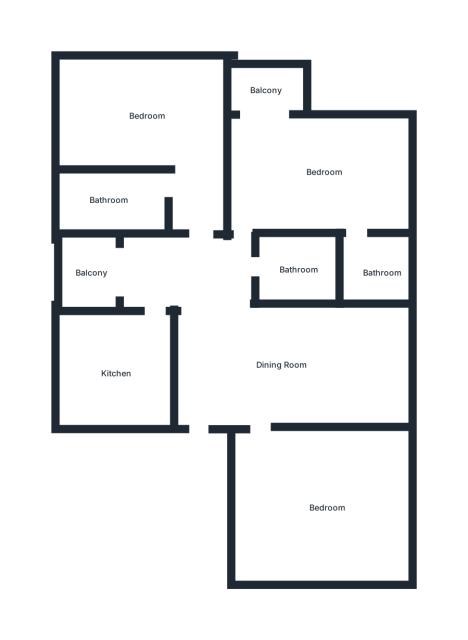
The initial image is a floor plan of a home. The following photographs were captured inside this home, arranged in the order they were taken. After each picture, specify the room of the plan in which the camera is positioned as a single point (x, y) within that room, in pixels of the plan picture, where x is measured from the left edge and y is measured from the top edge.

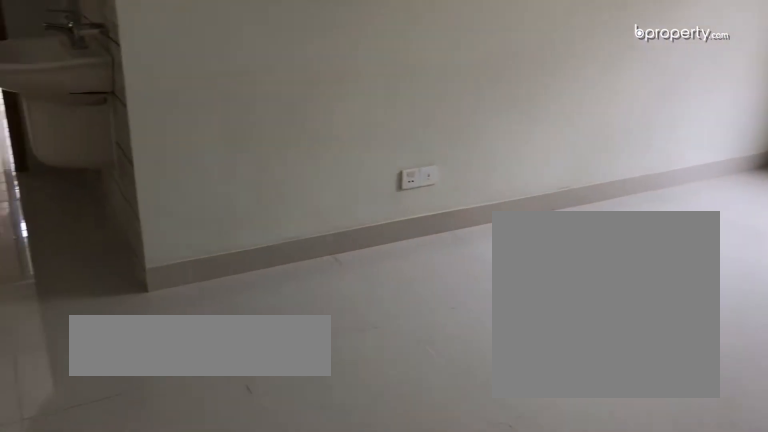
(283, 362)
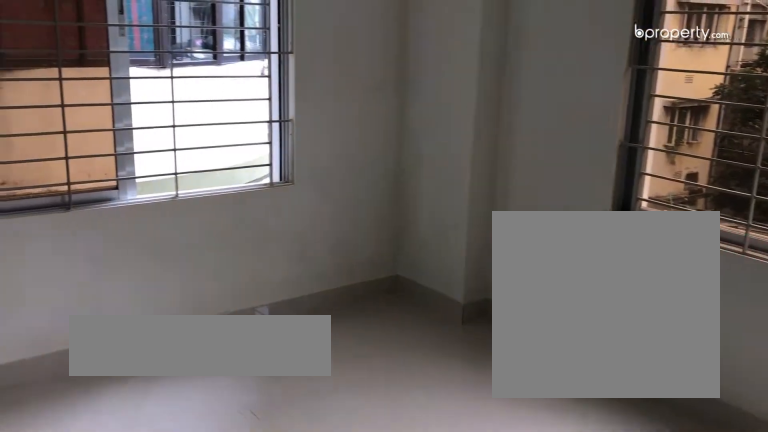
(148, 116)
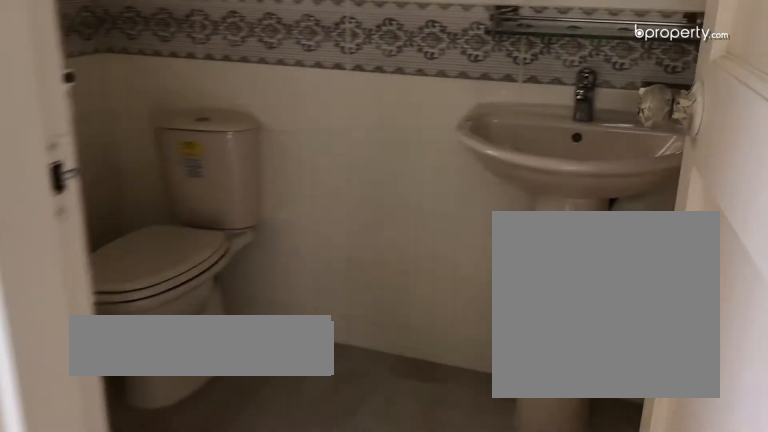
(379, 270)
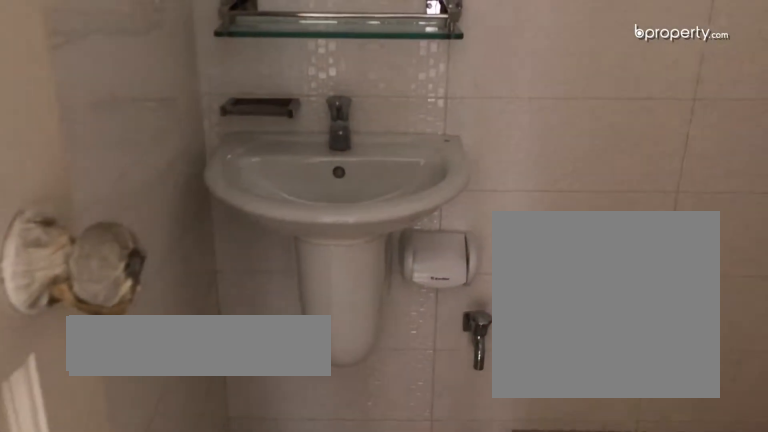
(299, 268)
